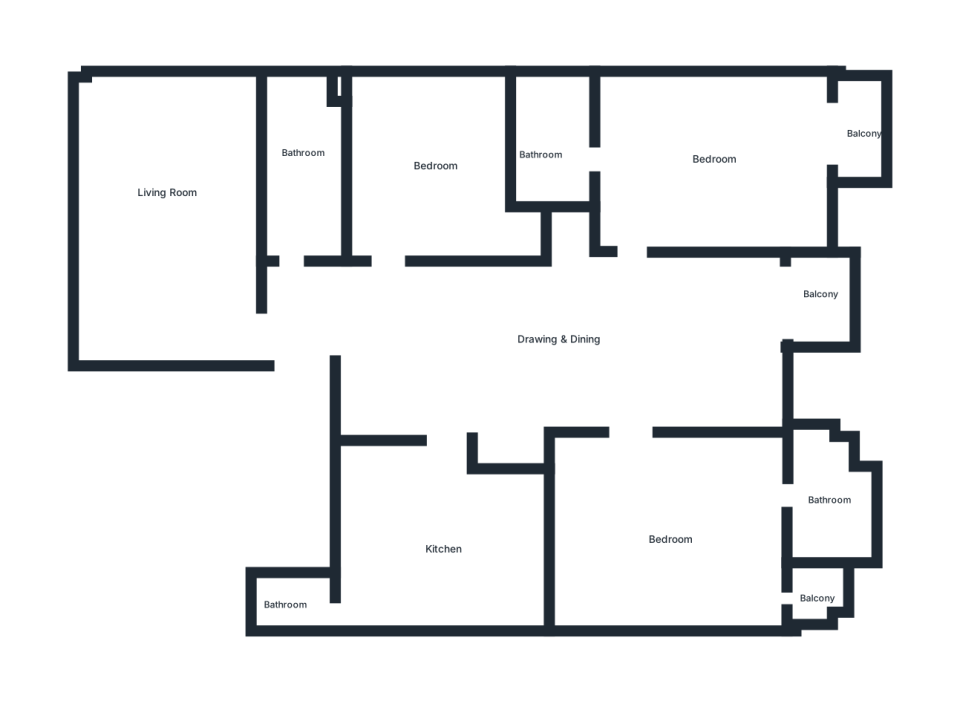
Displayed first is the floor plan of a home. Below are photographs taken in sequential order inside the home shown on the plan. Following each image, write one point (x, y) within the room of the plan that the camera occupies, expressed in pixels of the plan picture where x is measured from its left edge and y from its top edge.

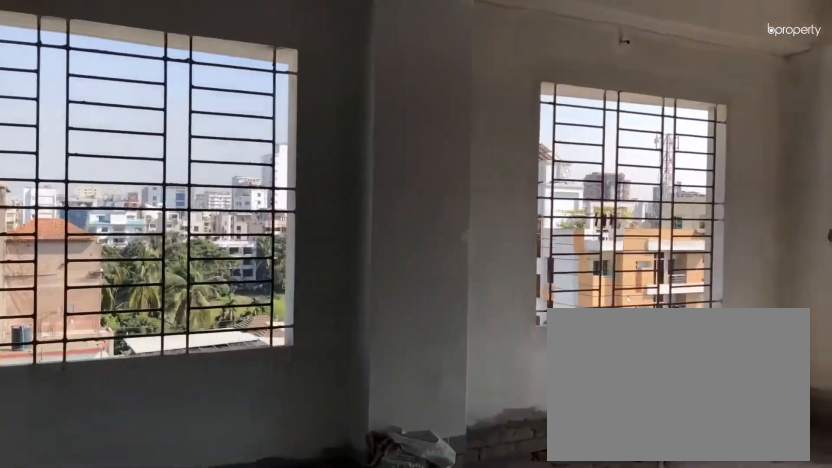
(239, 329)
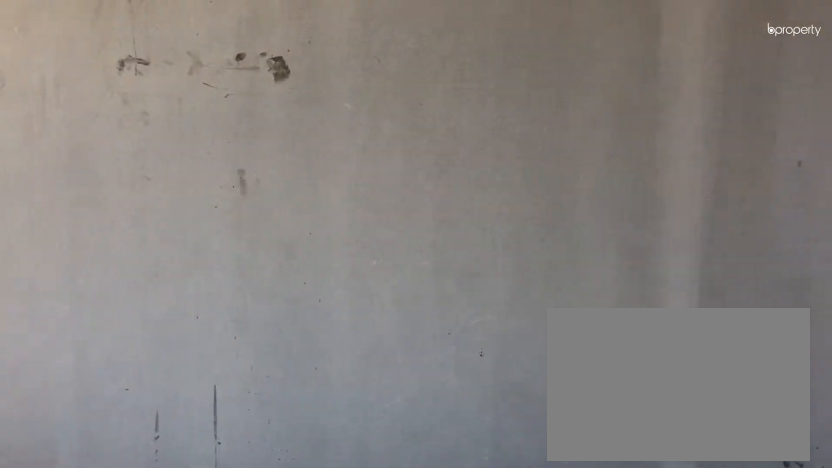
(172, 220)
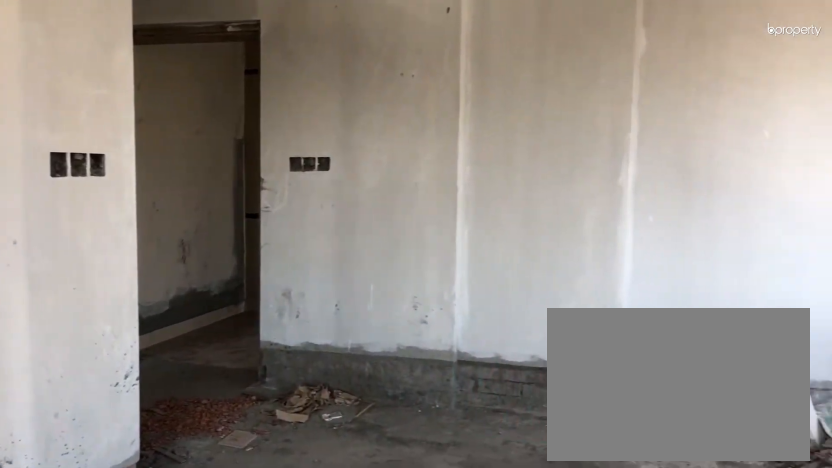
(172, 220)
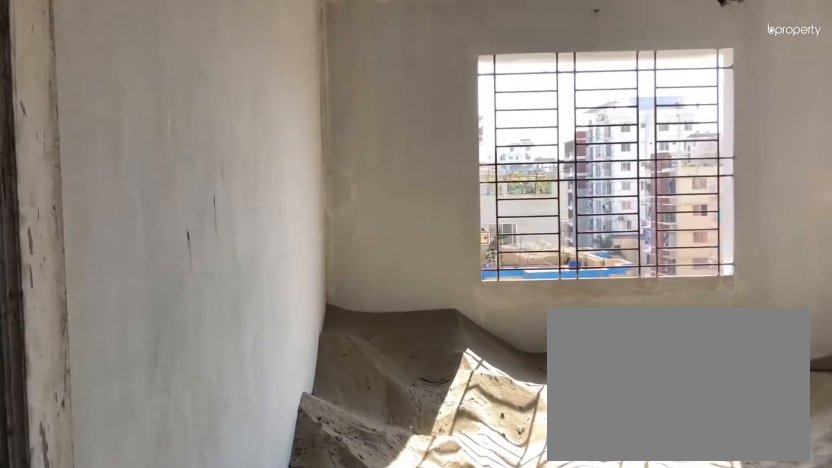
(404, 248)
